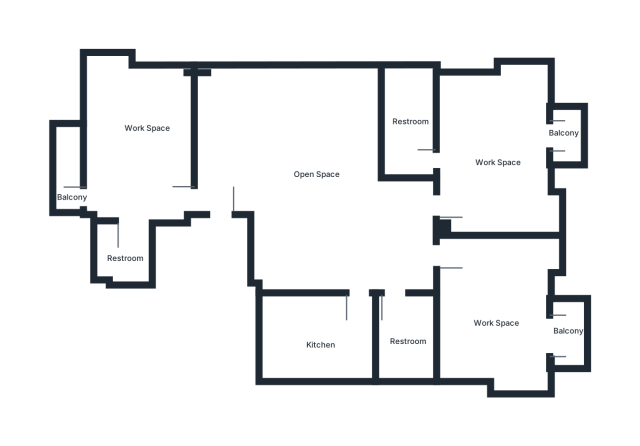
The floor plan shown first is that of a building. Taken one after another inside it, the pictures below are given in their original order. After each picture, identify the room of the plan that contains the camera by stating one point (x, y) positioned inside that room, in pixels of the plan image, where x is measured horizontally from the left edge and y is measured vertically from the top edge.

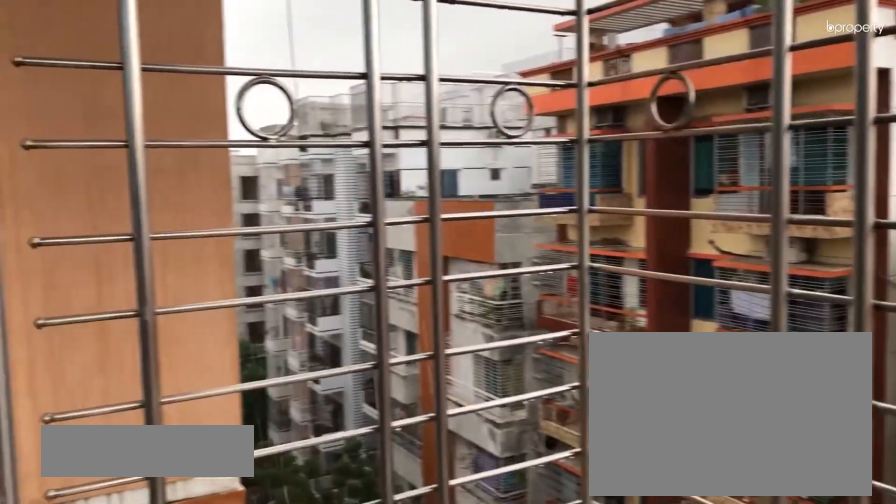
(564, 333)
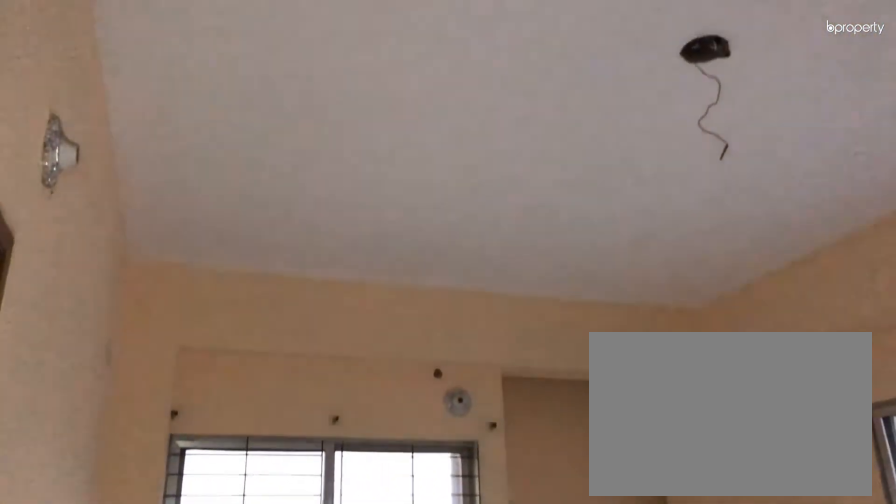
(496, 154)
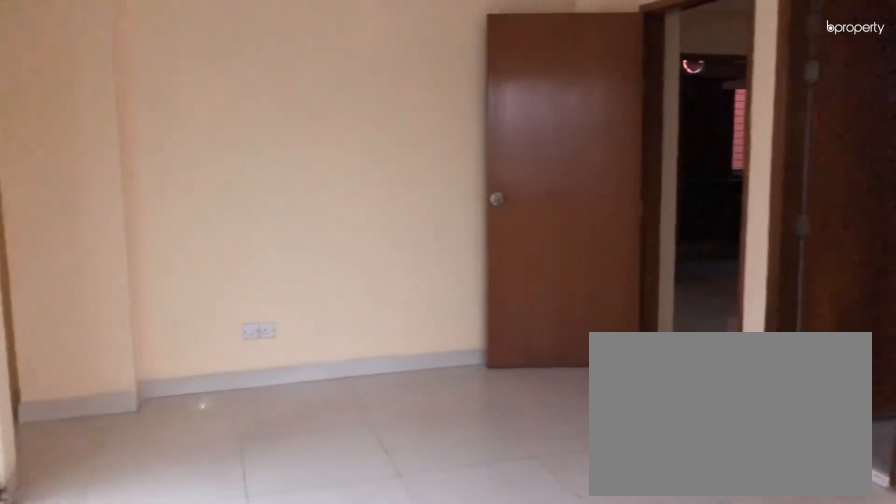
(496, 154)
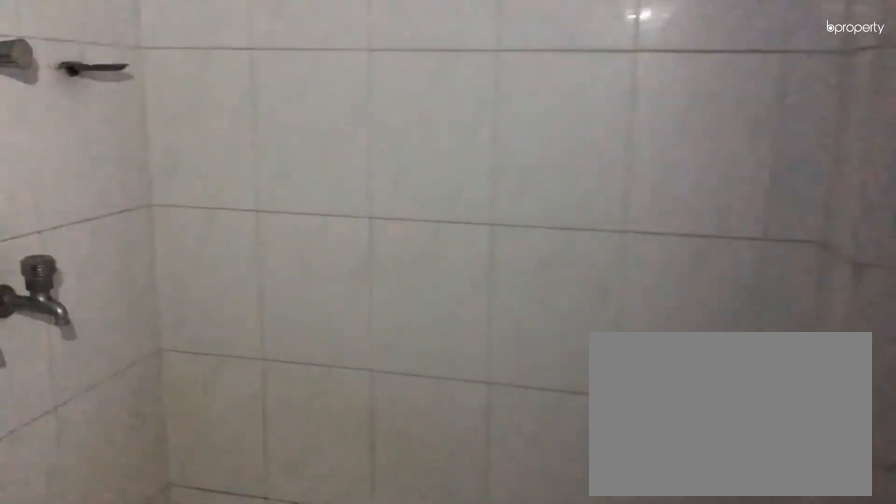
(408, 122)
